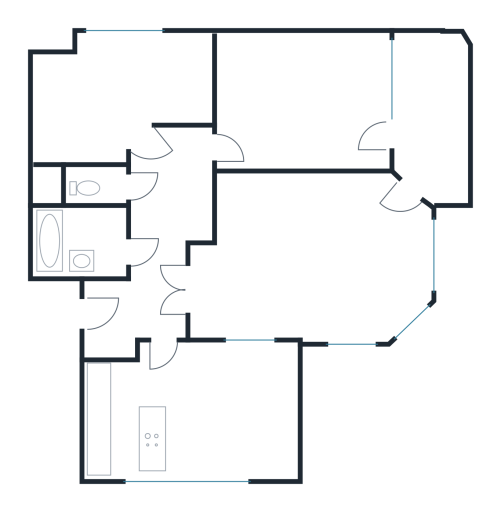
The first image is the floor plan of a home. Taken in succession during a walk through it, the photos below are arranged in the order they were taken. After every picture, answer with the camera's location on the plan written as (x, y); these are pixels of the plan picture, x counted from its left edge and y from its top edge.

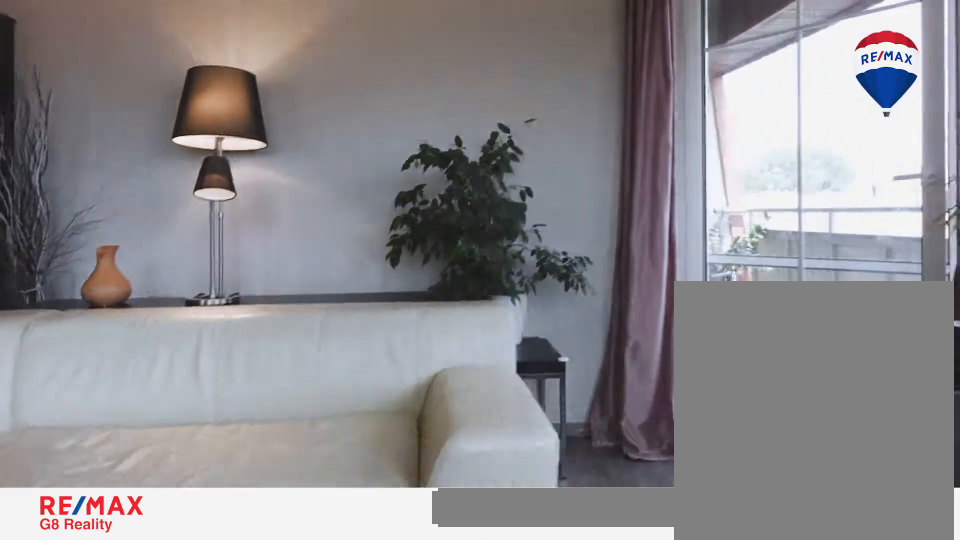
(326, 282)
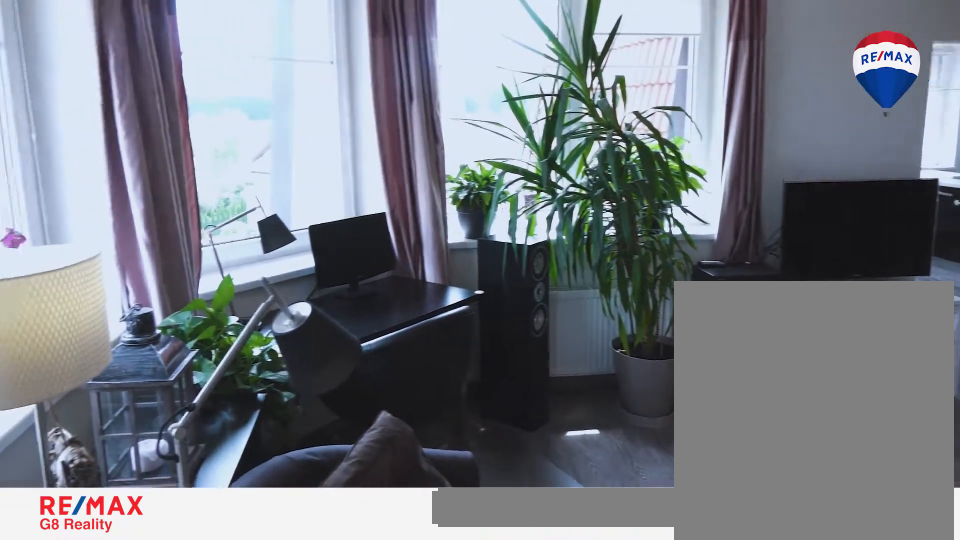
(410, 211)
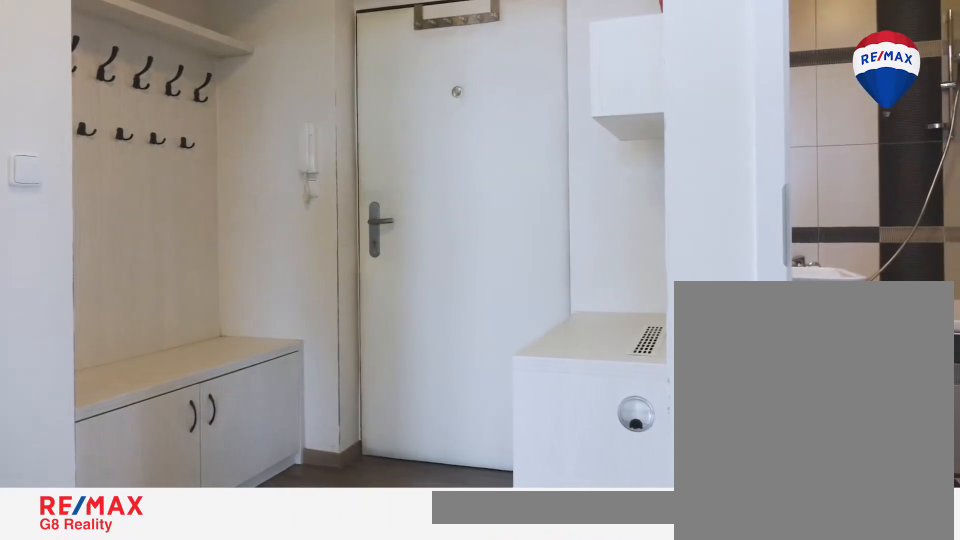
(191, 293)
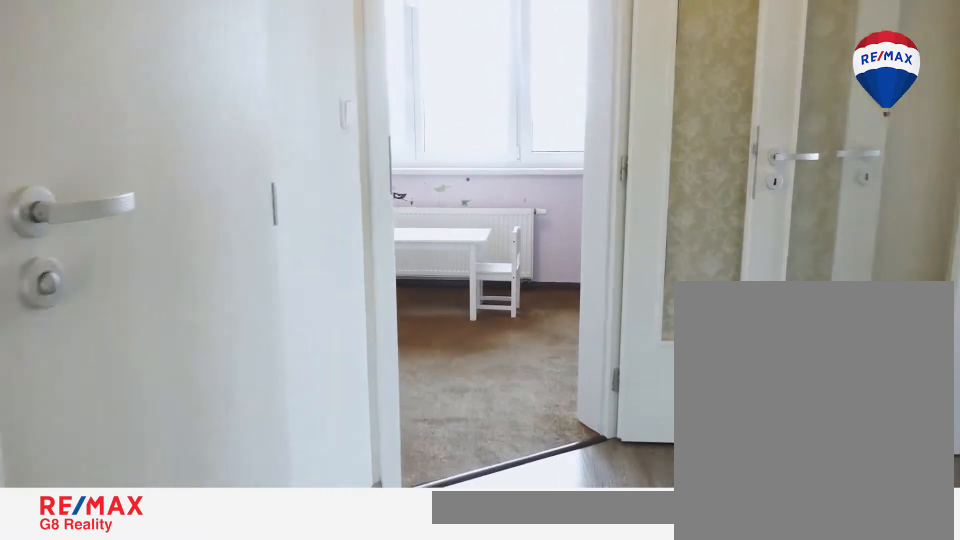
(156, 198)
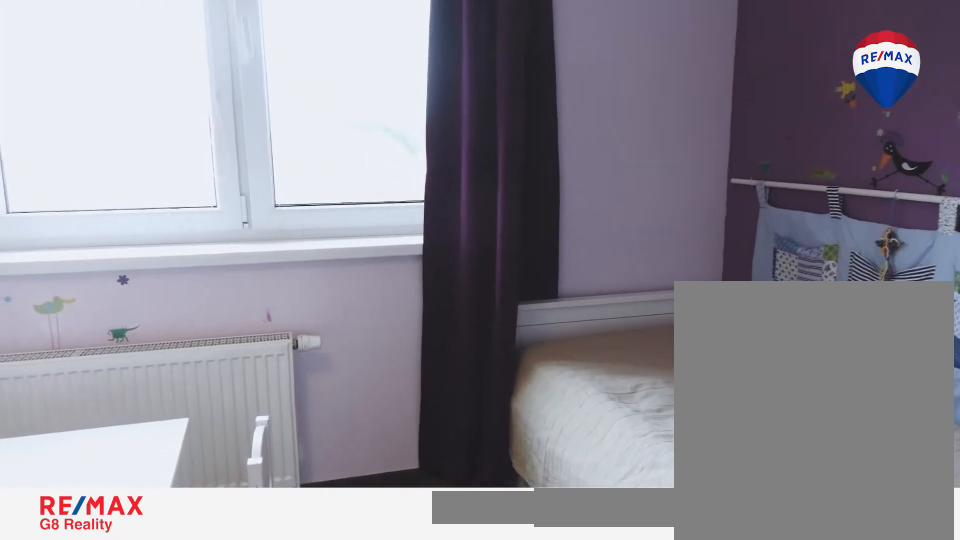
(135, 127)
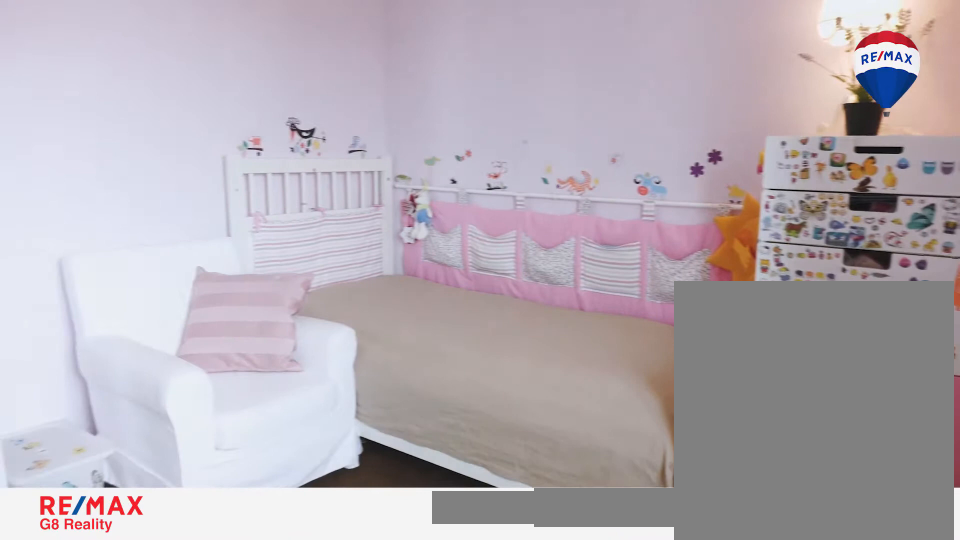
(126, 70)
